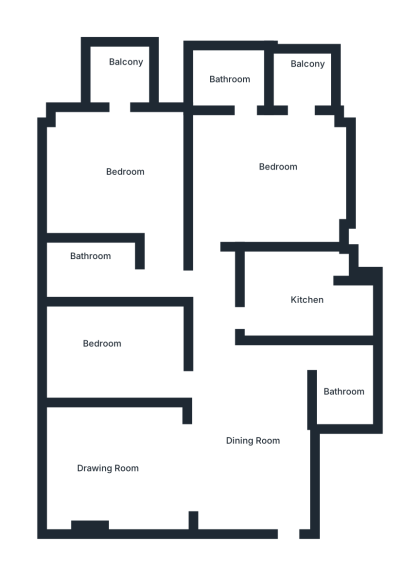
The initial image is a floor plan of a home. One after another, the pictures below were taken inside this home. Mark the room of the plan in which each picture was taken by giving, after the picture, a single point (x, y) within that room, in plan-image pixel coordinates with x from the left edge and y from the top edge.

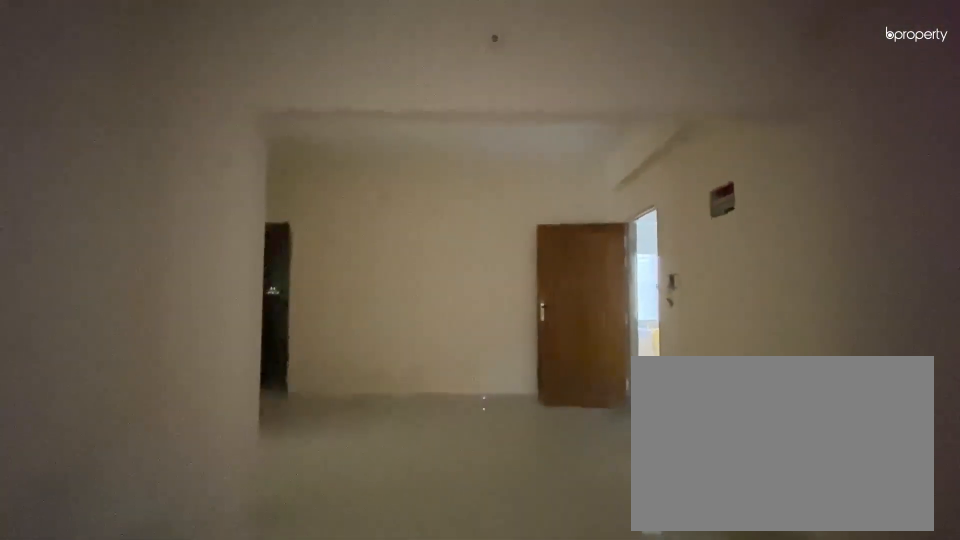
(124, 465)
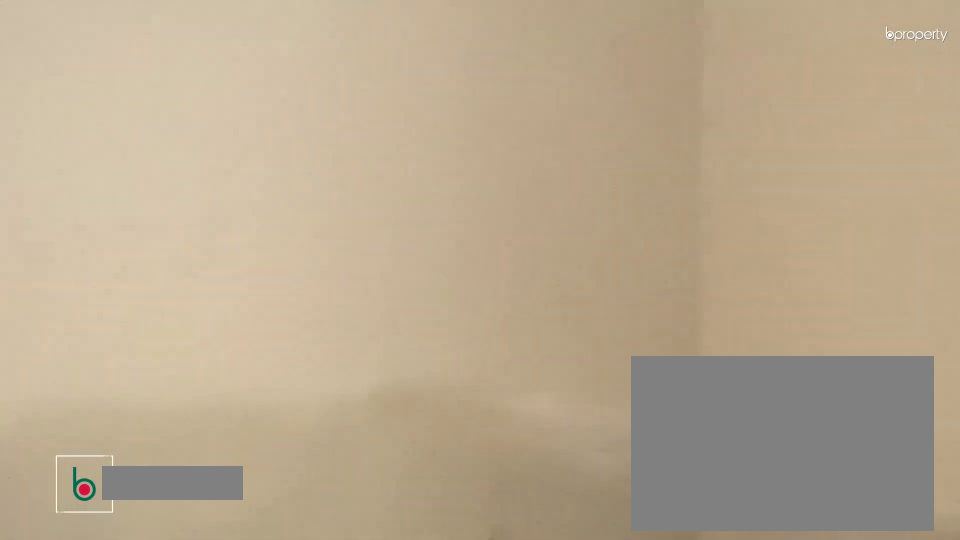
(114, 355)
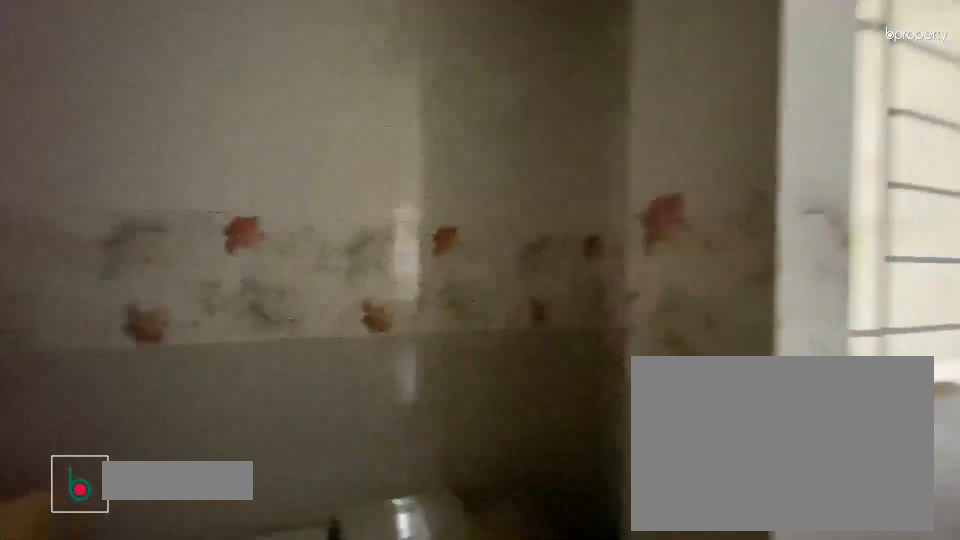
(292, 301)
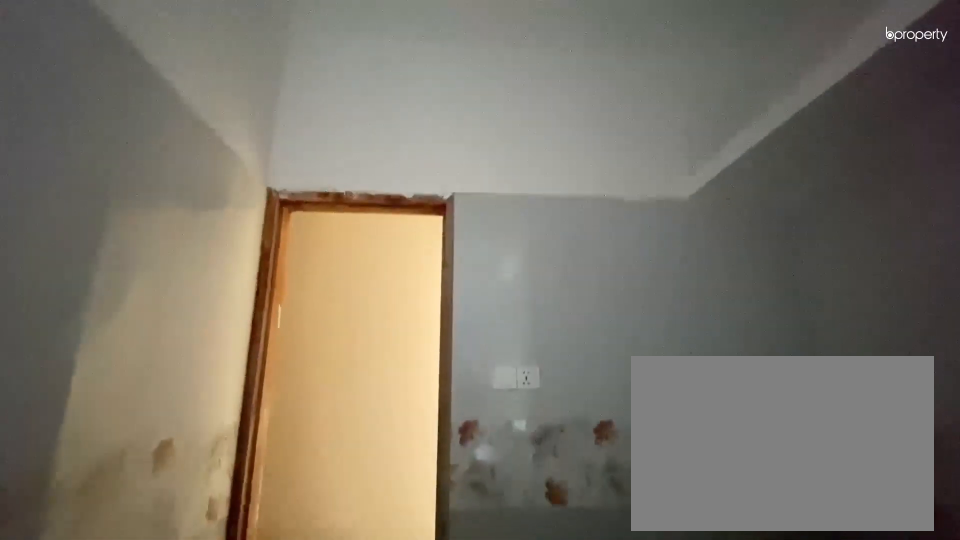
(292, 301)
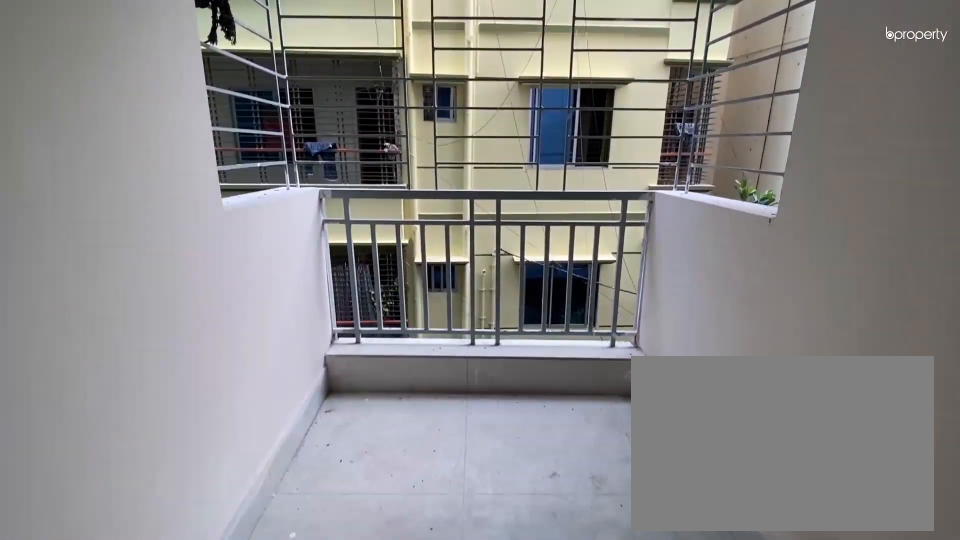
(119, 74)
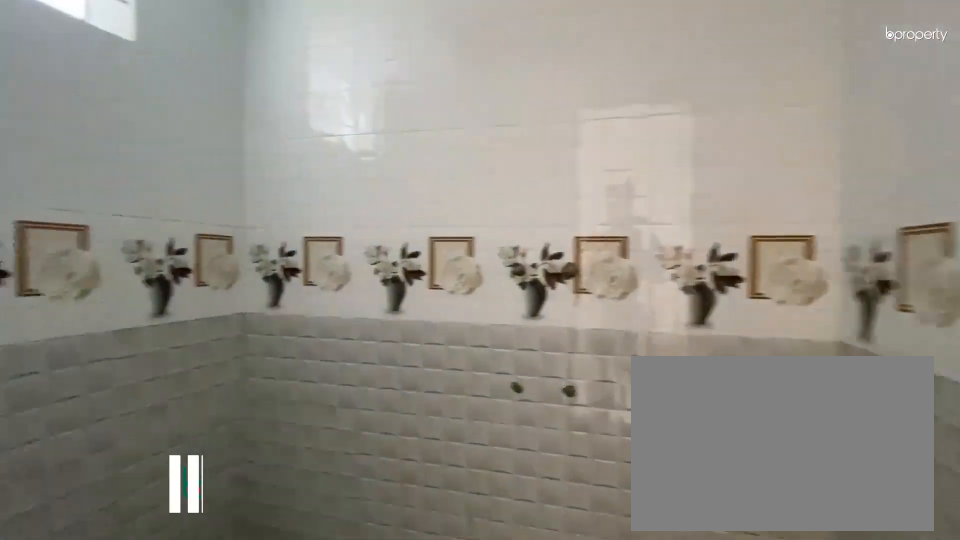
(234, 81)
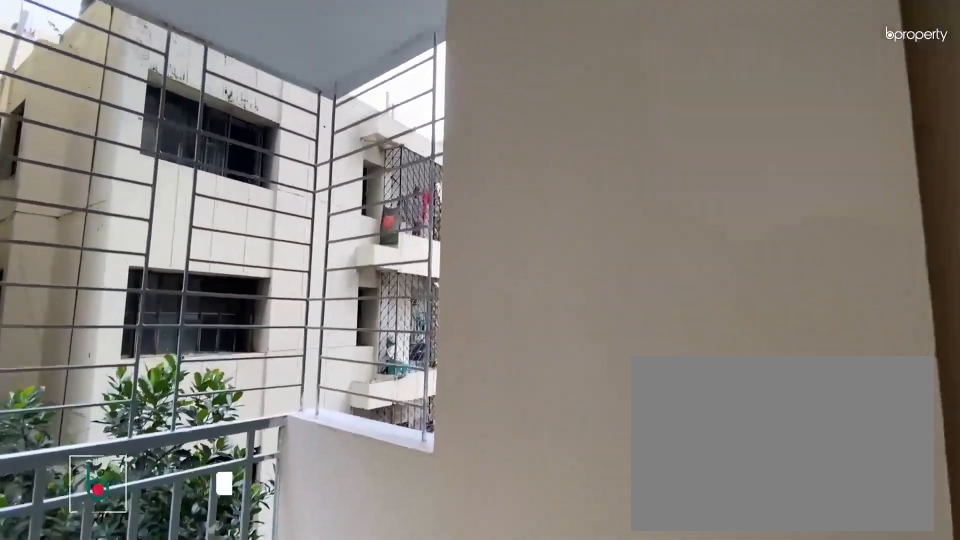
(300, 78)
